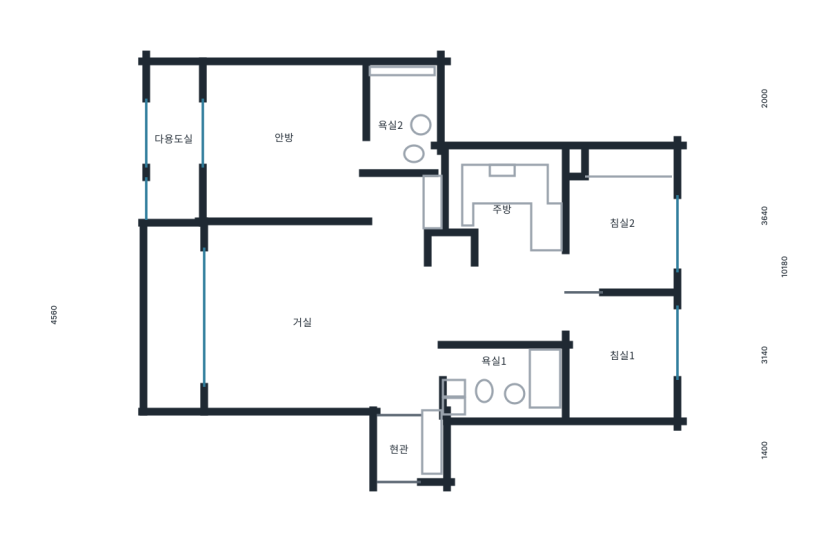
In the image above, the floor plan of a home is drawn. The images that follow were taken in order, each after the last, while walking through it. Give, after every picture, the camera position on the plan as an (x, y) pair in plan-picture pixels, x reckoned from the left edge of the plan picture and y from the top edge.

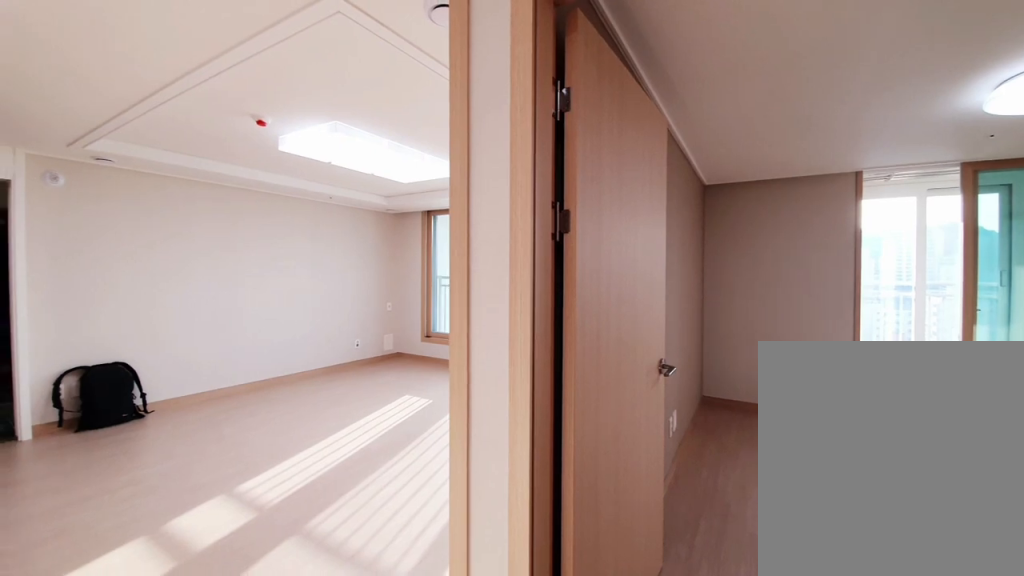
(401, 207)
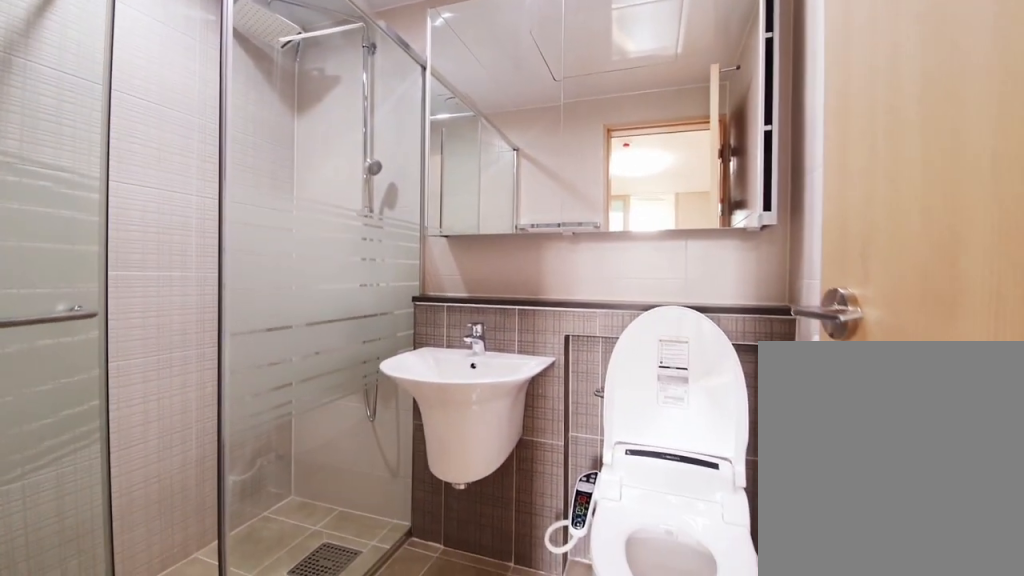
(382, 154)
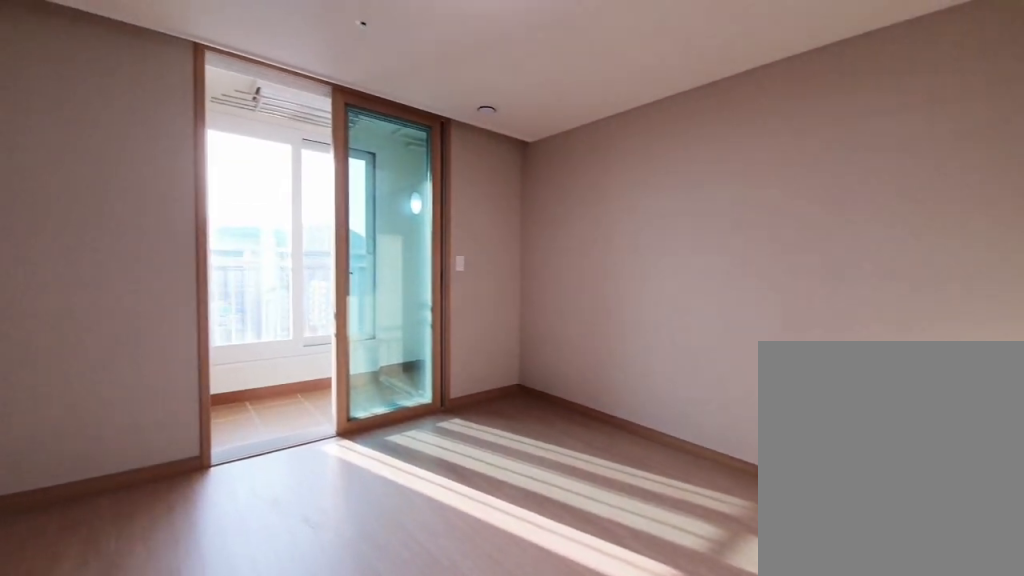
(301, 165)
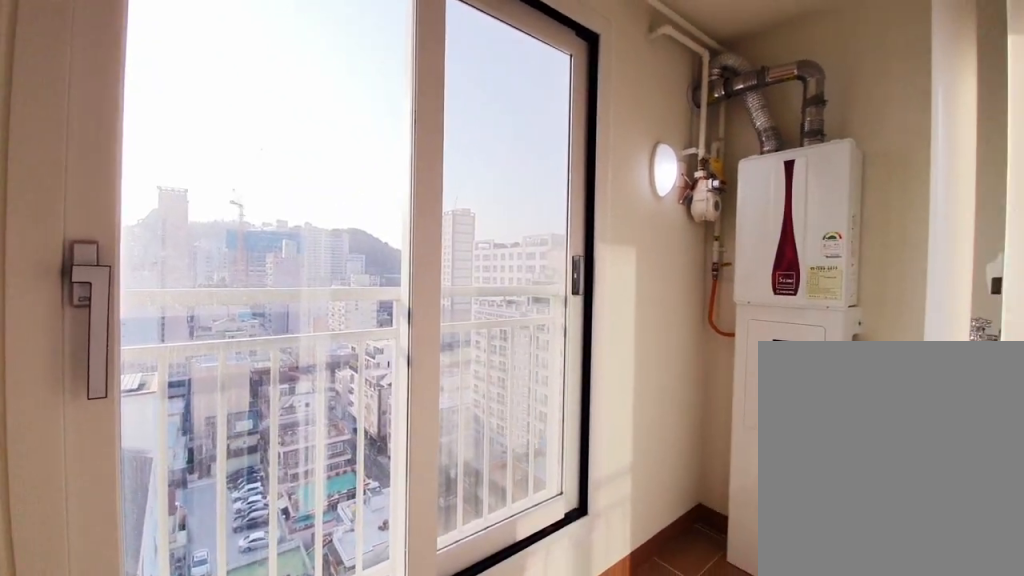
(196, 161)
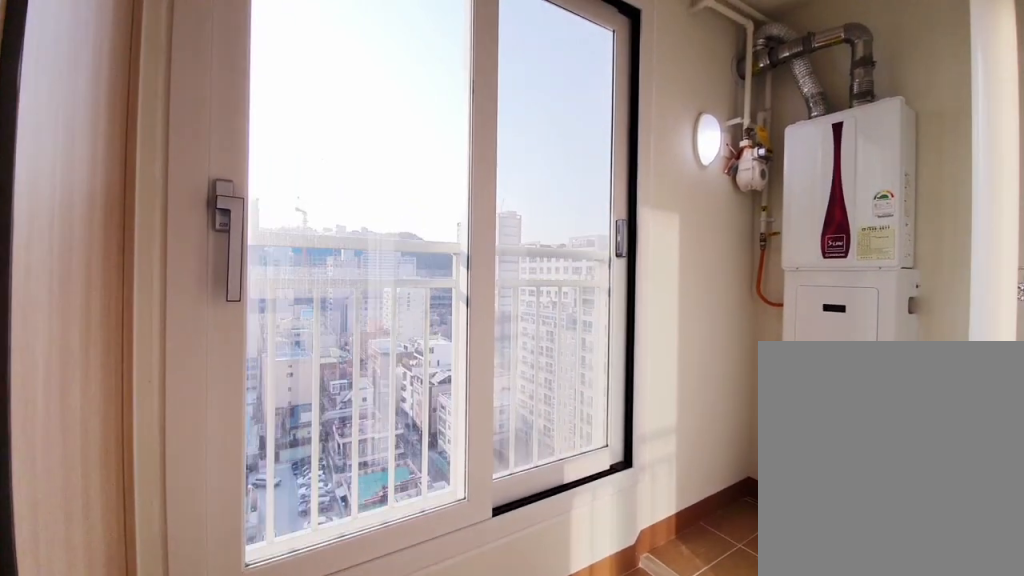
(196, 160)
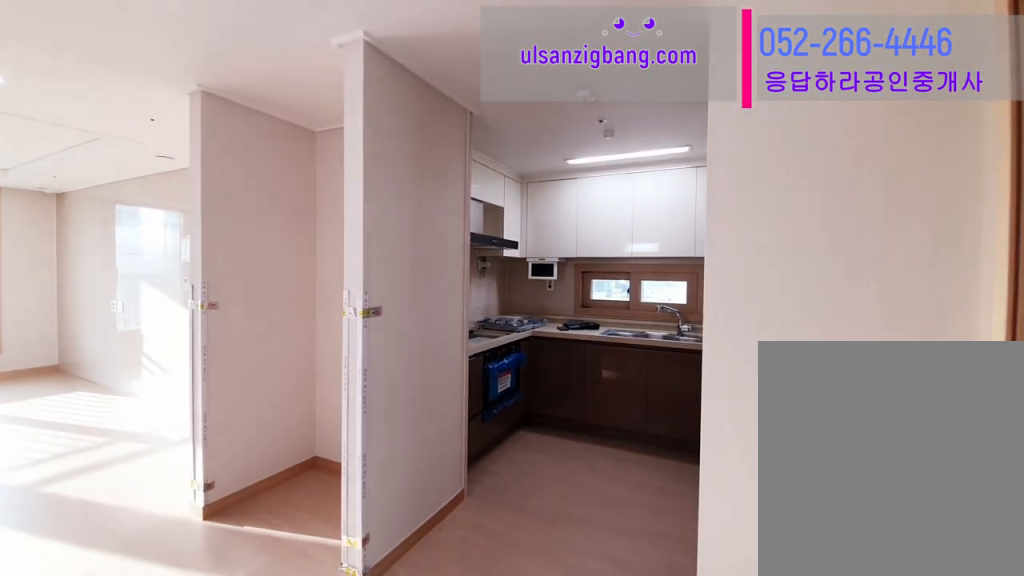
(532, 286)
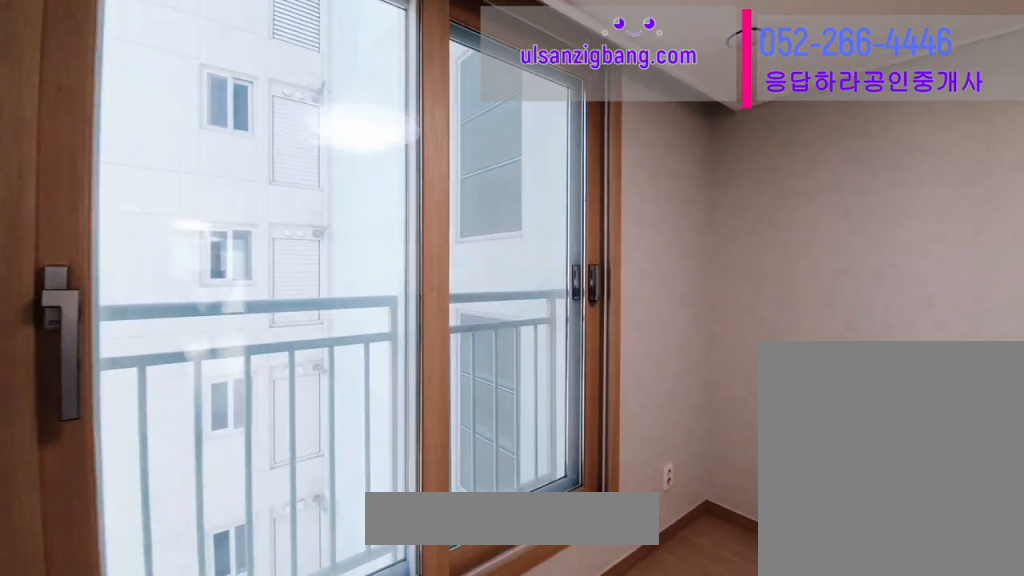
(629, 352)
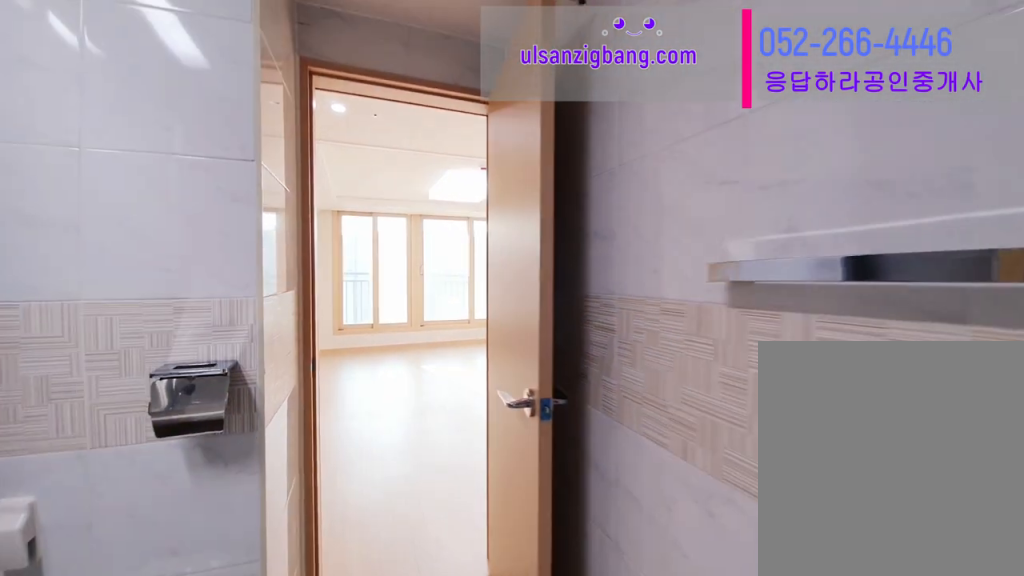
(500, 378)
